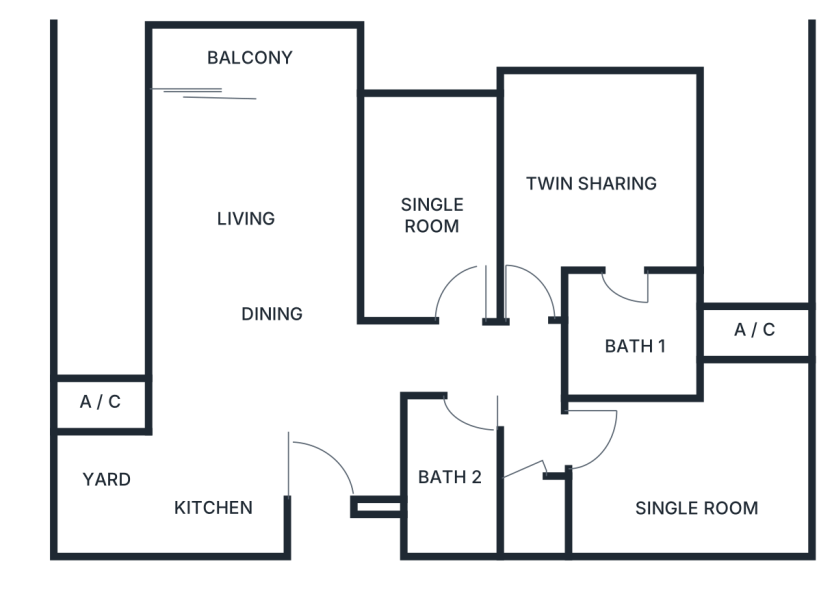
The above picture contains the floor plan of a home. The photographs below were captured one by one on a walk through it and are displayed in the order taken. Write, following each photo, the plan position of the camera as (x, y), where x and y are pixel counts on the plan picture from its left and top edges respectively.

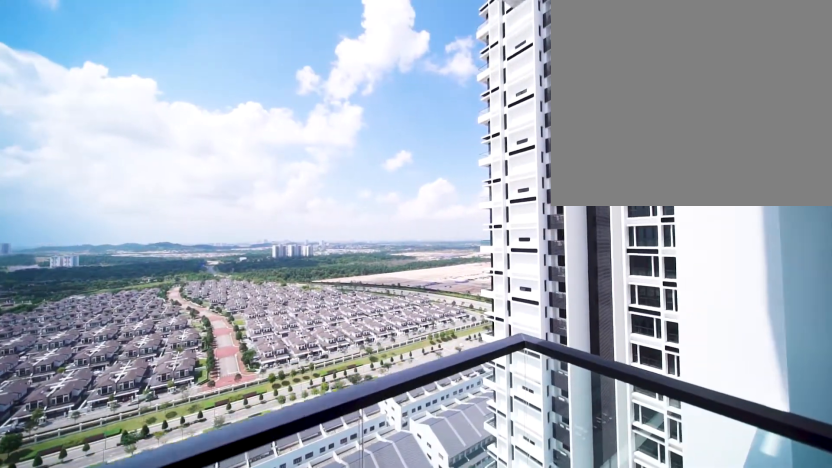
(290, 119)
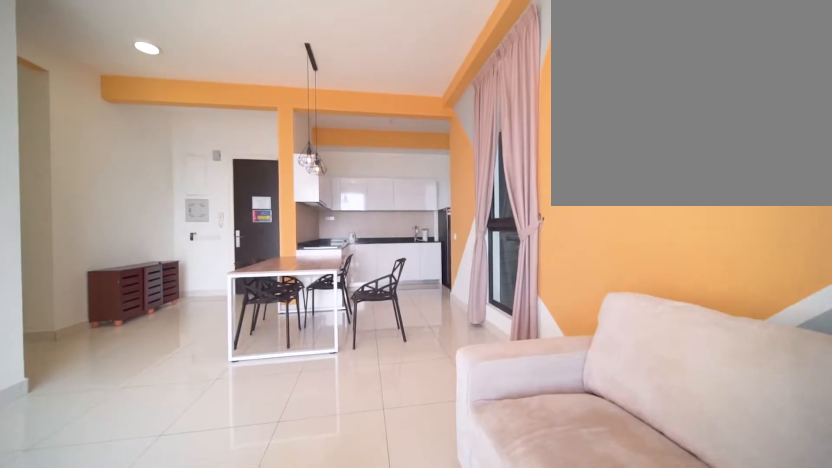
(249, 195)
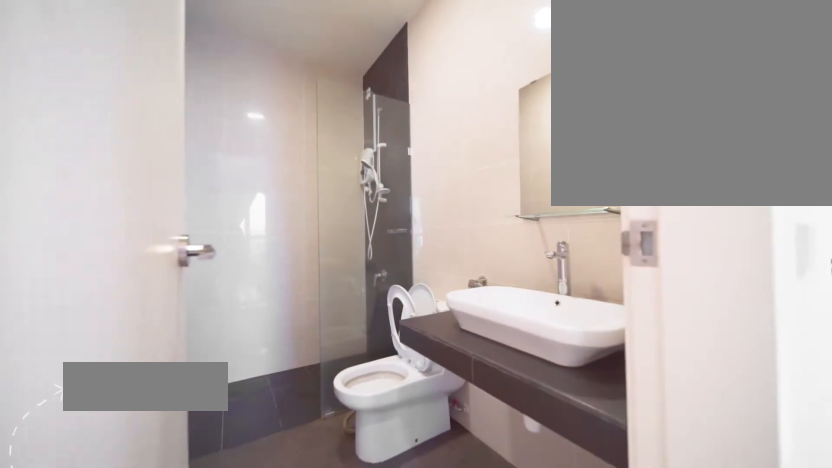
(494, 414)
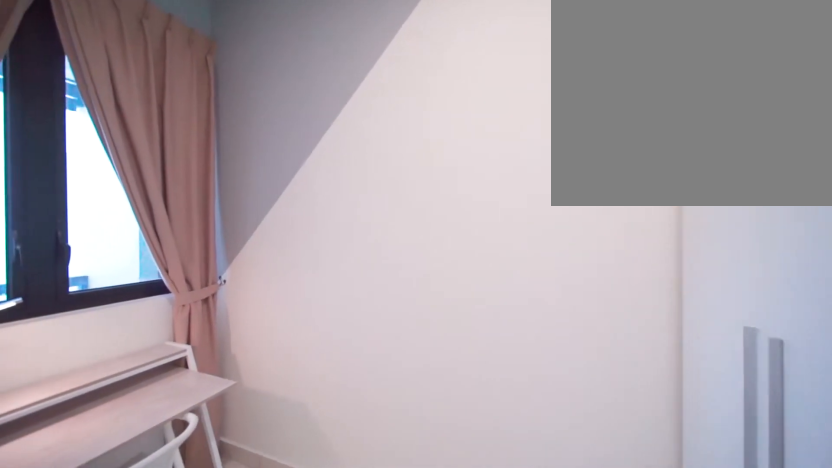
(688, 480)
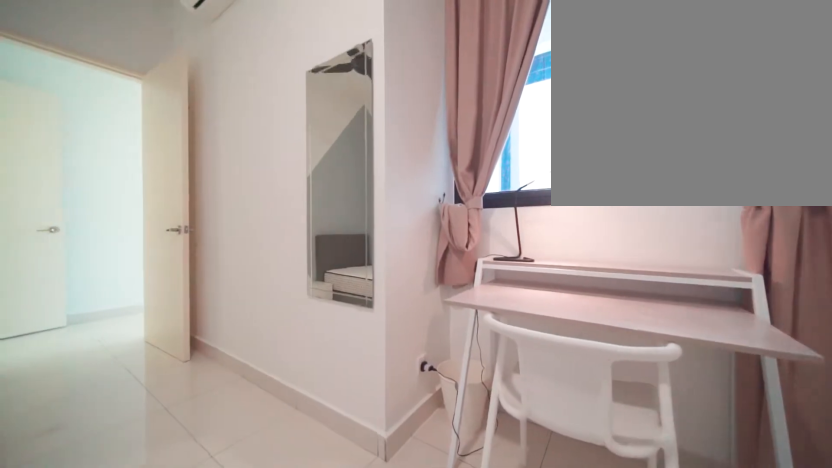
(767, 453)
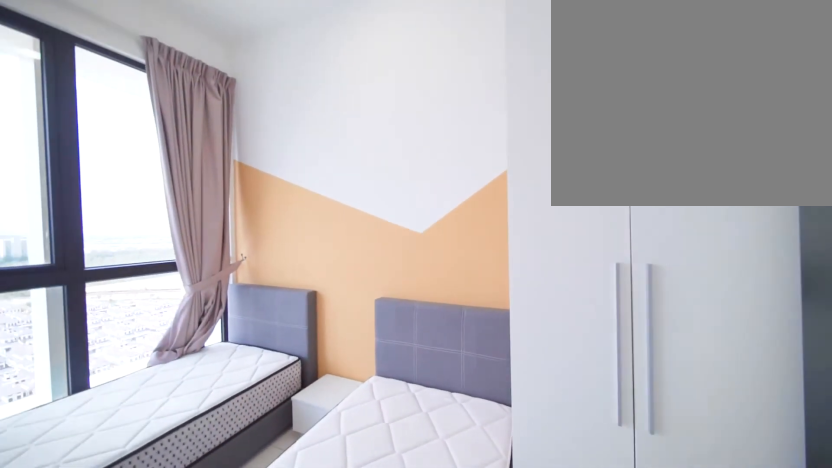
(597, 257)
